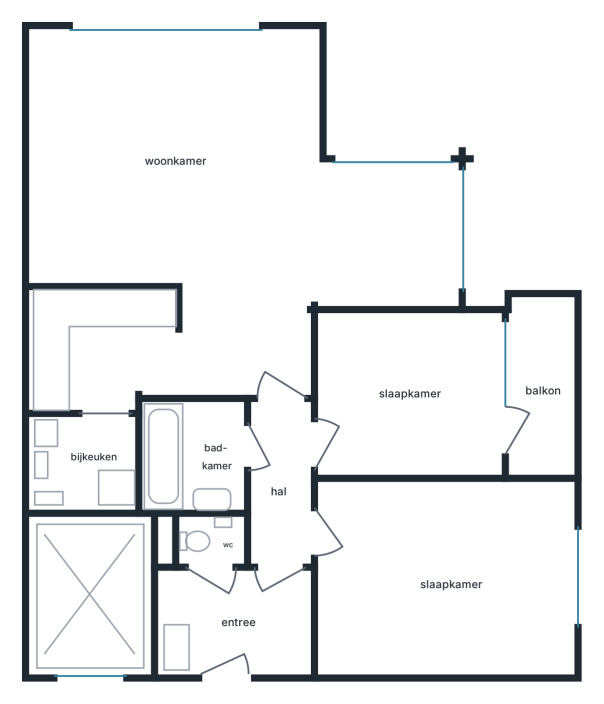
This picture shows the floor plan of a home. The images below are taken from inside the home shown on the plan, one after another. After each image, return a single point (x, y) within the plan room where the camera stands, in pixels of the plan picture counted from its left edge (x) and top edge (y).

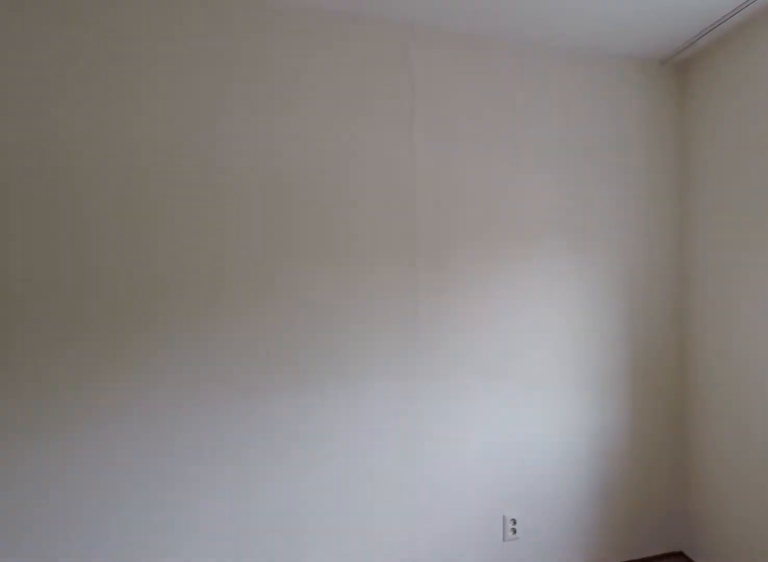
(445, 577)
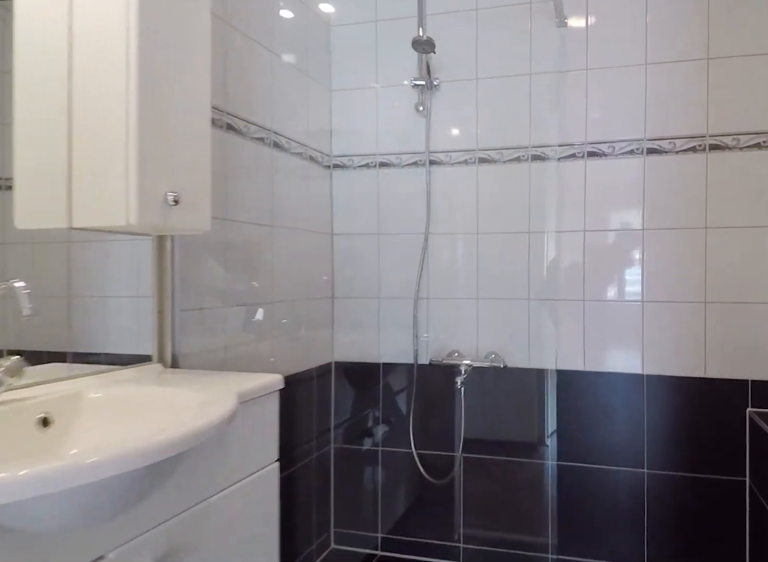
(192, 456)
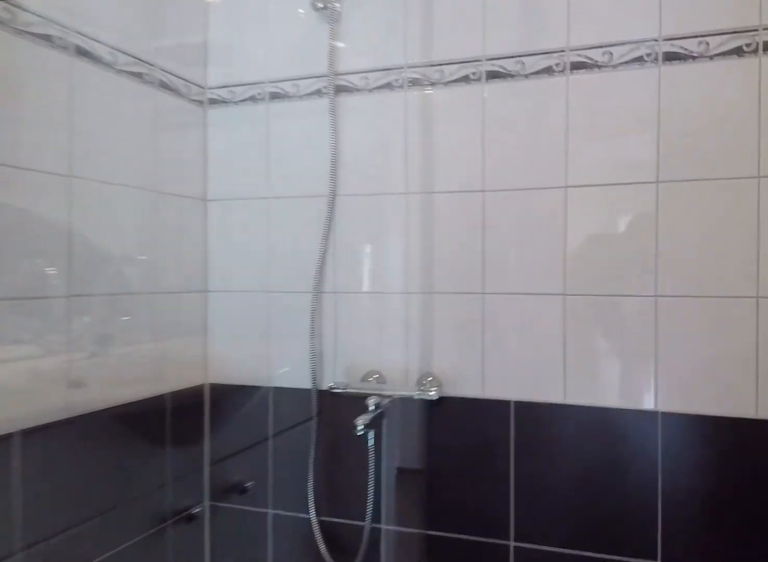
(192, 456)
